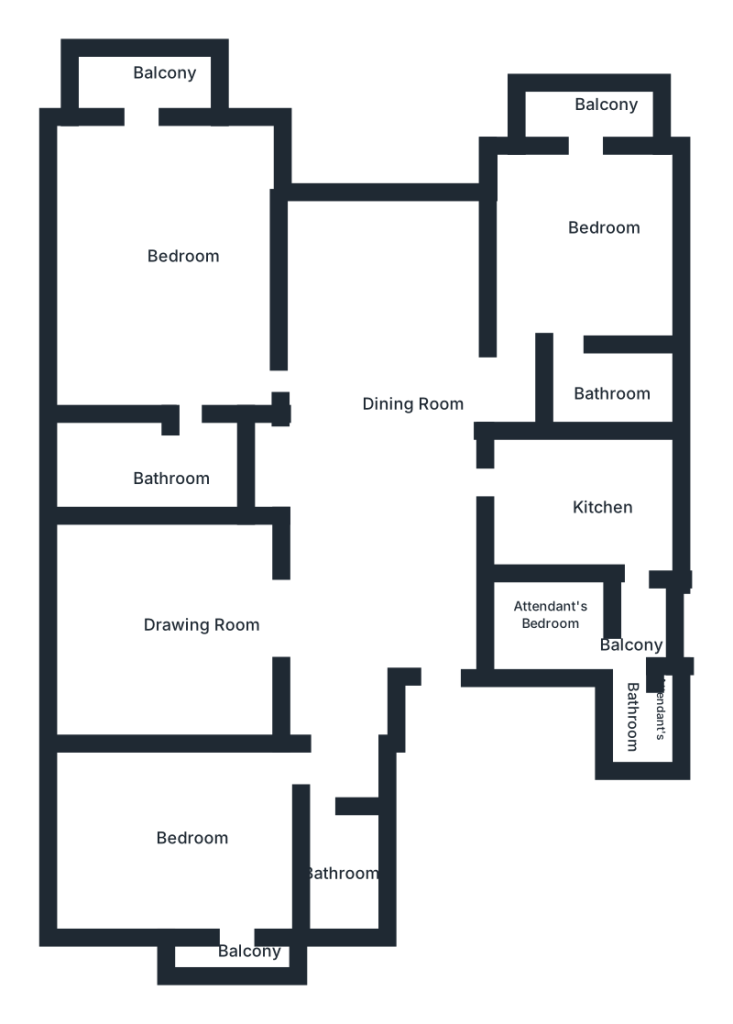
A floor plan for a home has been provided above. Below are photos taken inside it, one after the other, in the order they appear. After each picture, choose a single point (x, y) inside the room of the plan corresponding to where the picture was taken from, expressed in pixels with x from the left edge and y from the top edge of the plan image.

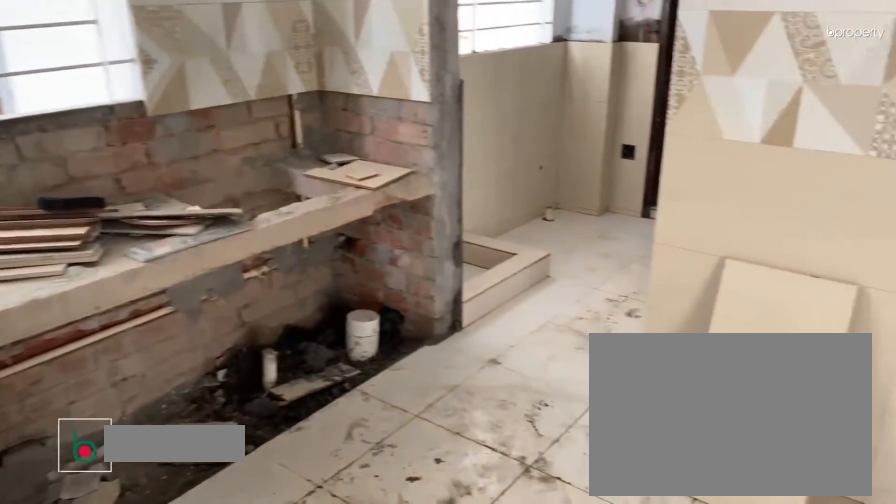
(590, 490)
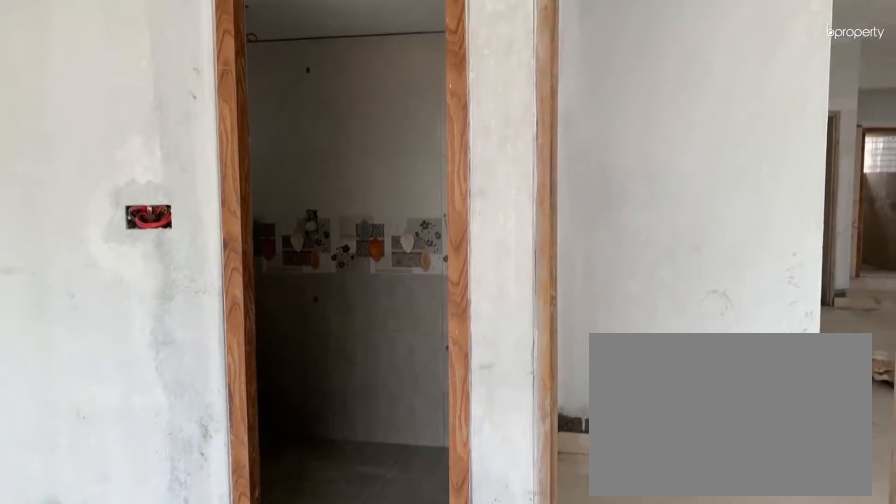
(587, 256)
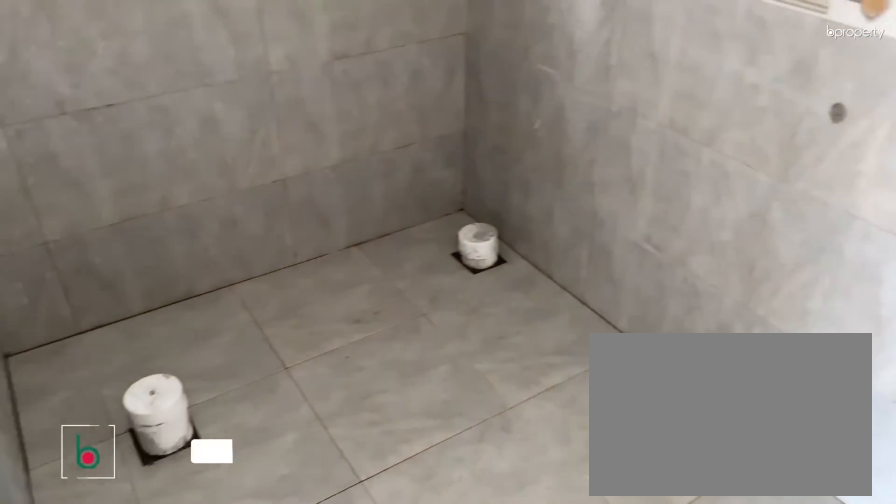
(602, 389)
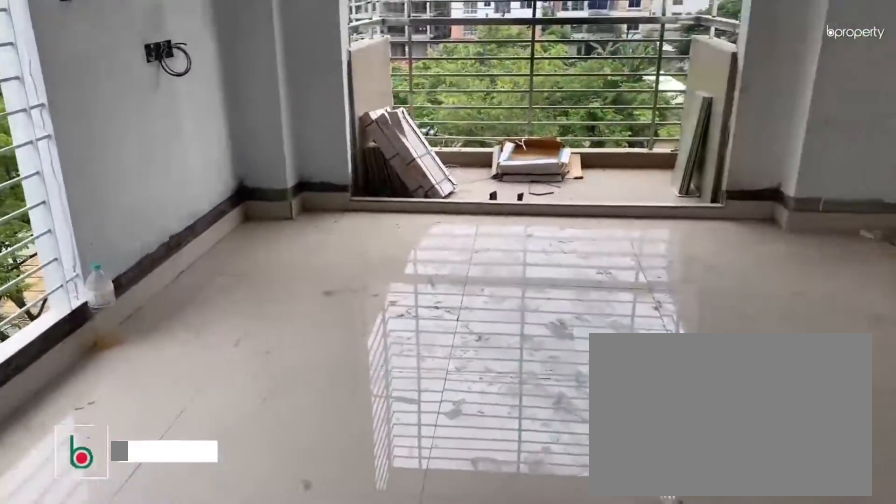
(183, 287)
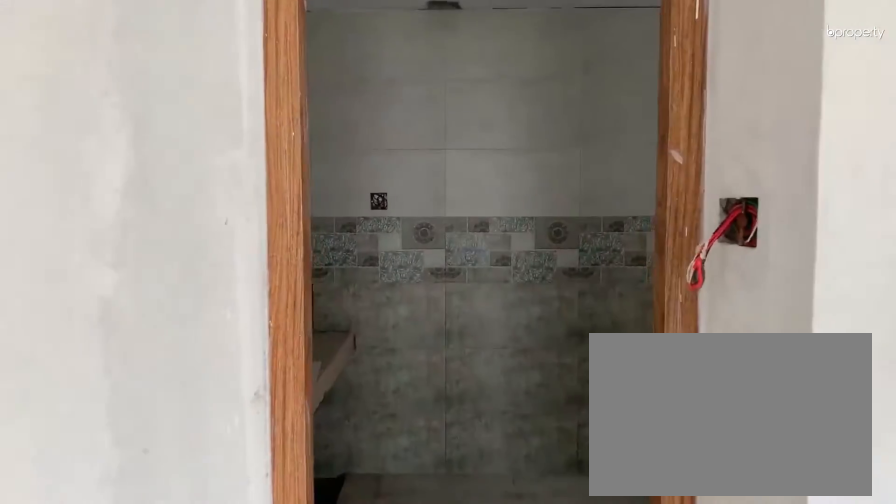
(183, 287)
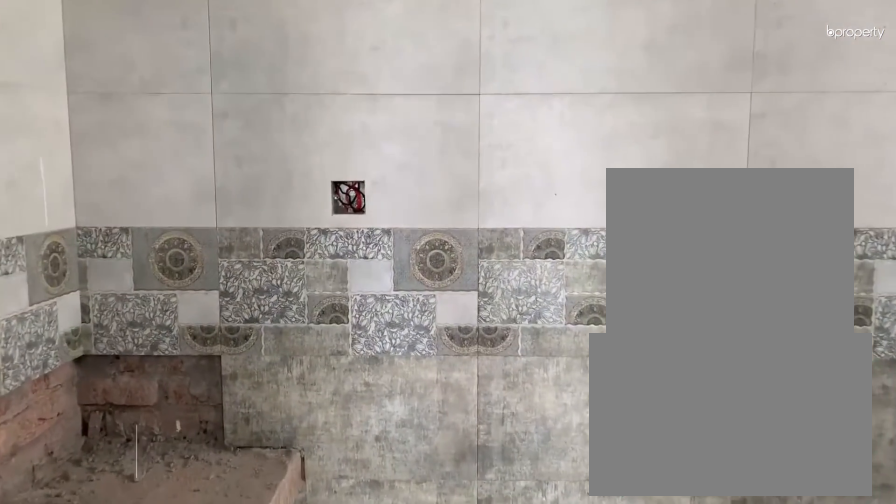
(151, 470)
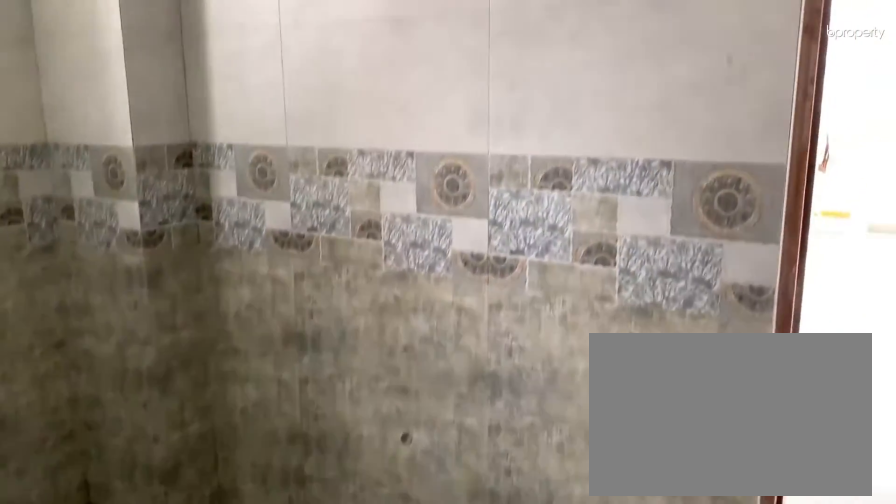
(151, 470)
